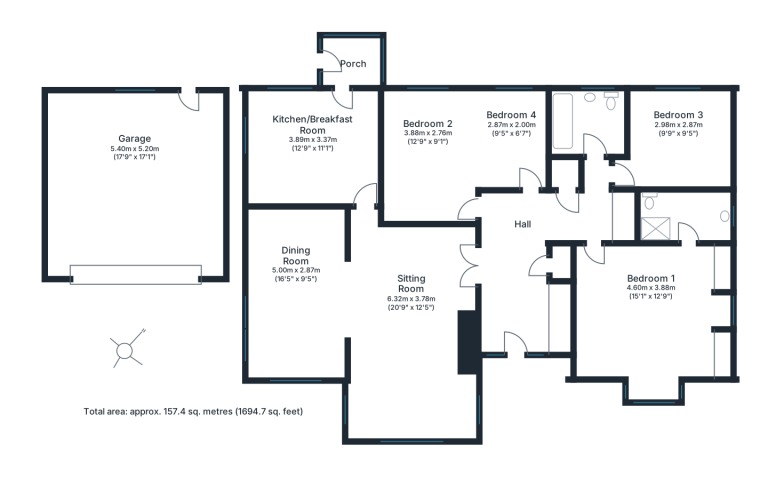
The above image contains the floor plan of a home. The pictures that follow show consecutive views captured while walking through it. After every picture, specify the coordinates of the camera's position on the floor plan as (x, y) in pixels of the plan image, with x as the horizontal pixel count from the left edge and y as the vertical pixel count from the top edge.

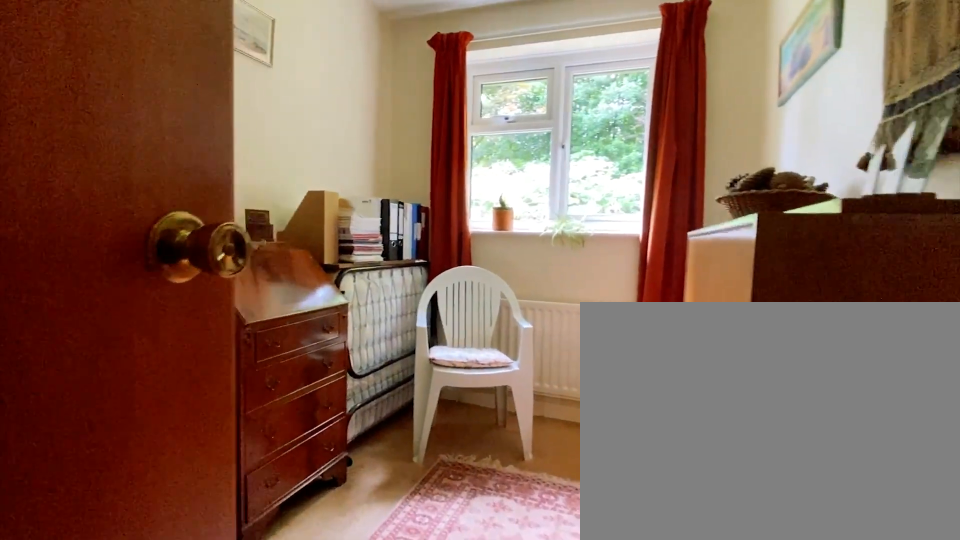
(516, 168)
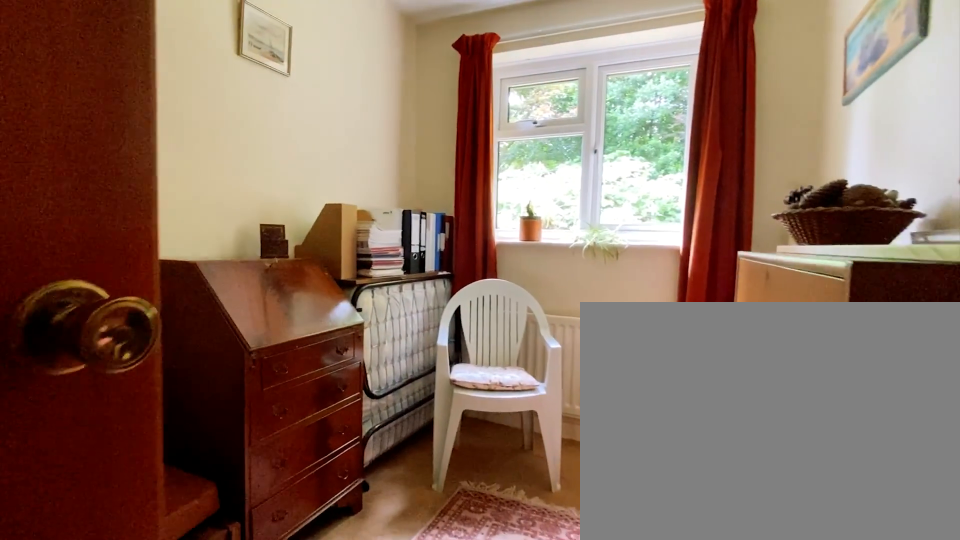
(513, 160)
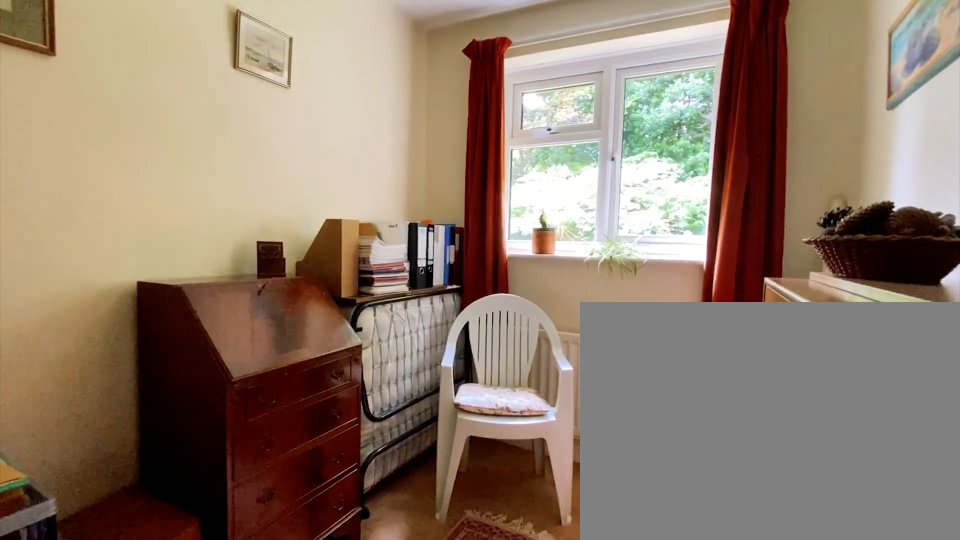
(511, 153)
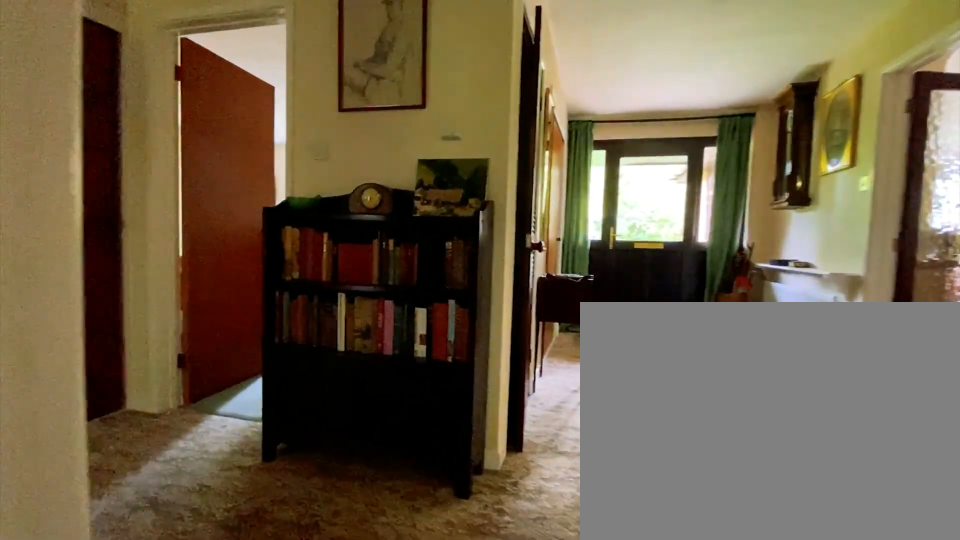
(522, 189)
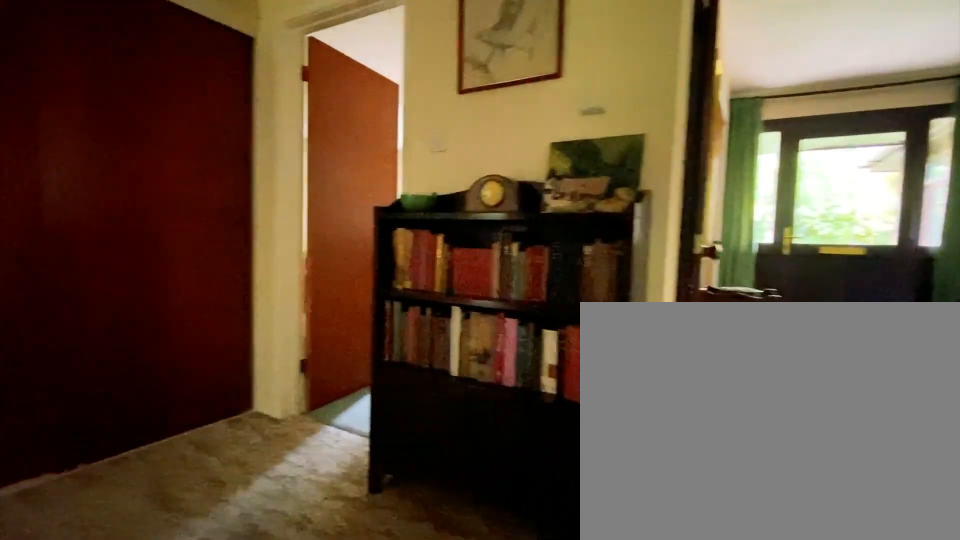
(526, 201)
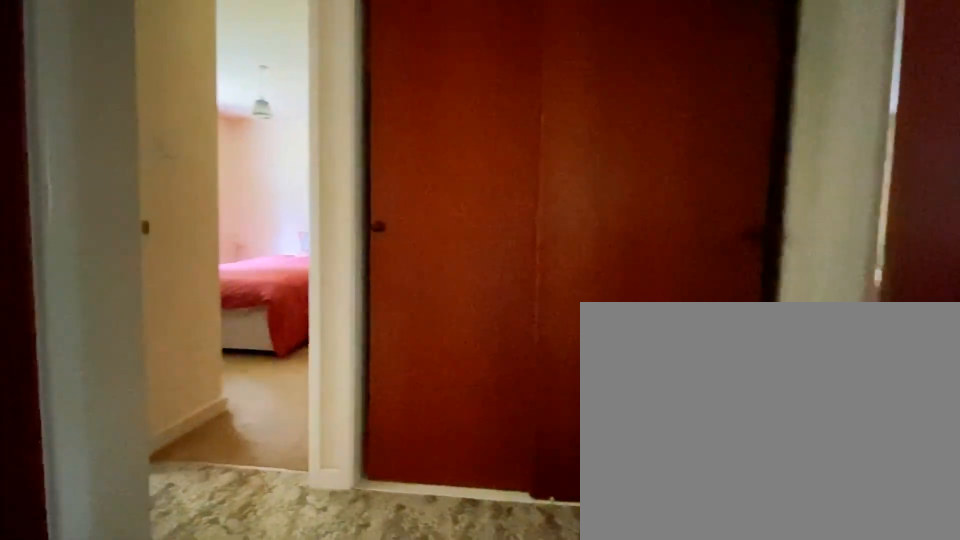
(560, 207)
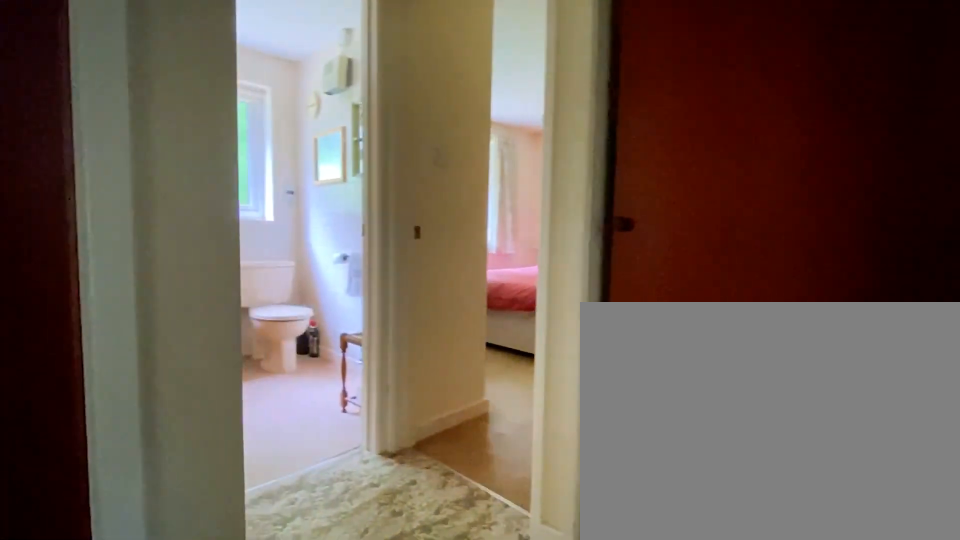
(585, 206)
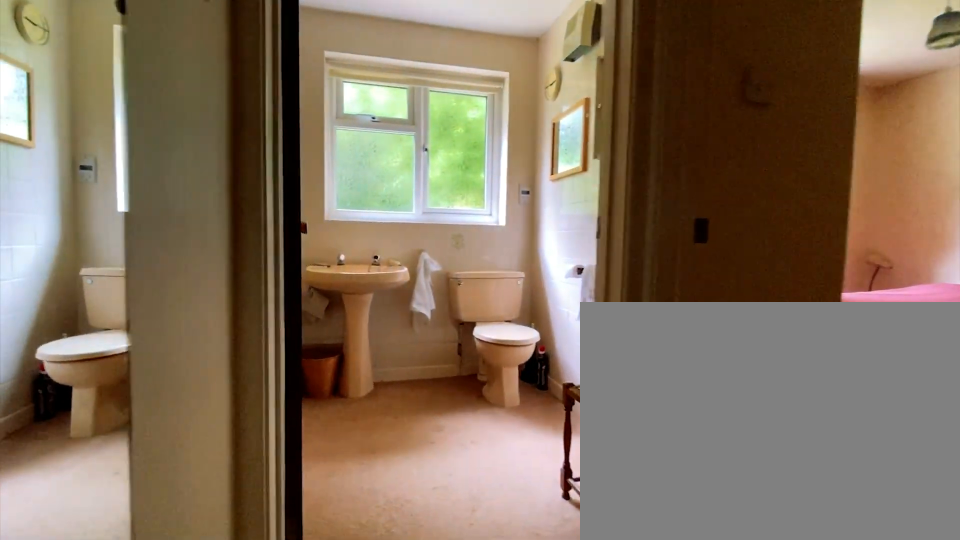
(597, 190)
